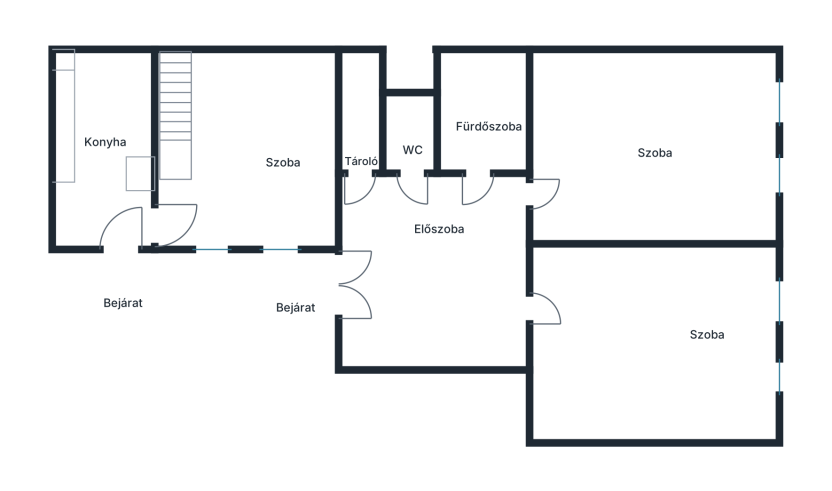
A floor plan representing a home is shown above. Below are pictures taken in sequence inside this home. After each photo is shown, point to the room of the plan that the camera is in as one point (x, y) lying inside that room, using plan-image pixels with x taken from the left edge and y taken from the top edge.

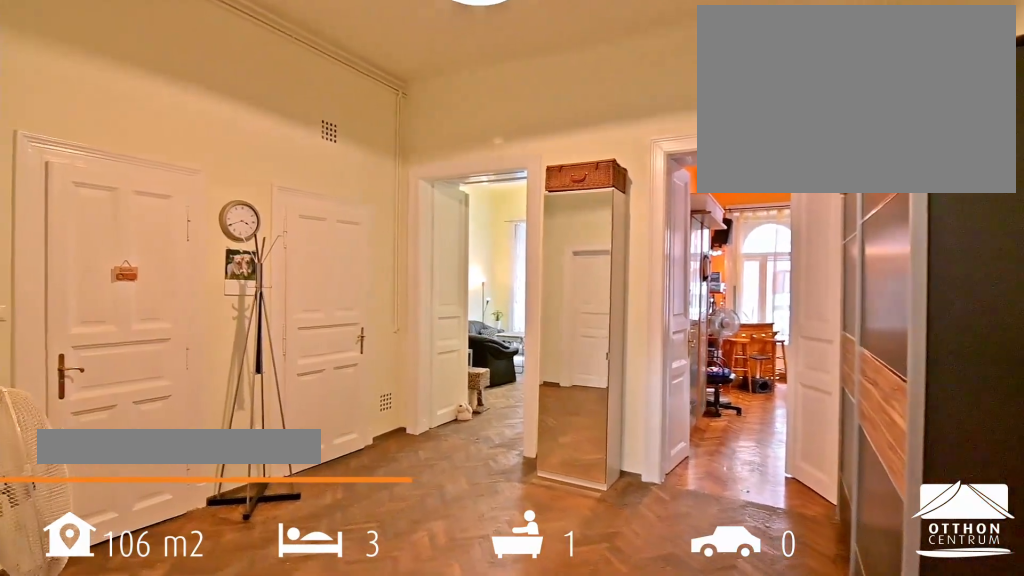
(436, 276)
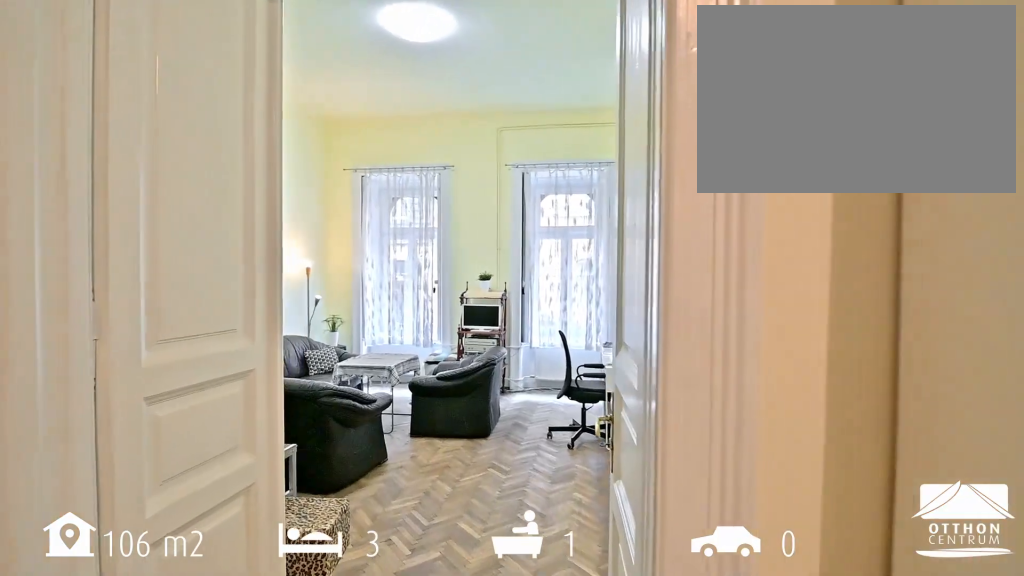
(436, 276)
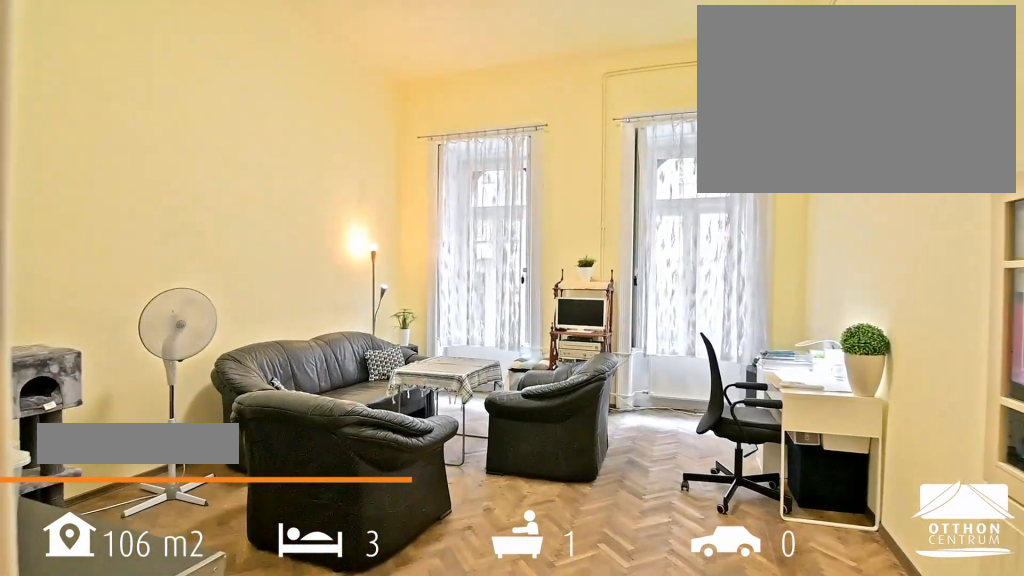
(658, 152)
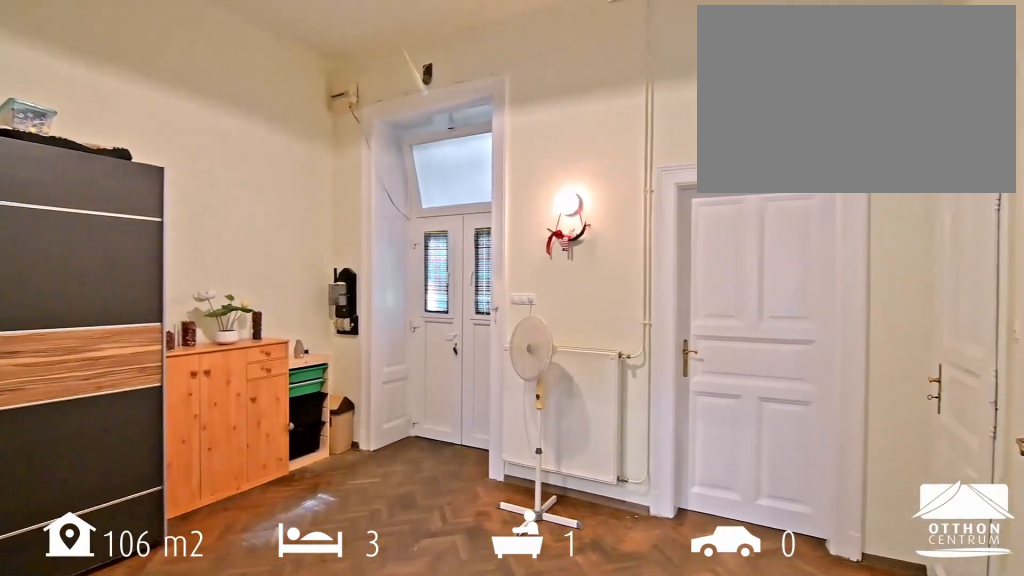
(436, 276)
